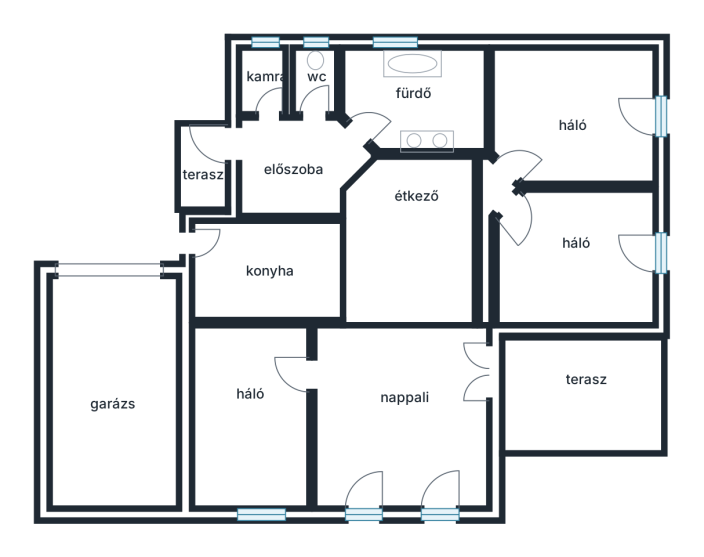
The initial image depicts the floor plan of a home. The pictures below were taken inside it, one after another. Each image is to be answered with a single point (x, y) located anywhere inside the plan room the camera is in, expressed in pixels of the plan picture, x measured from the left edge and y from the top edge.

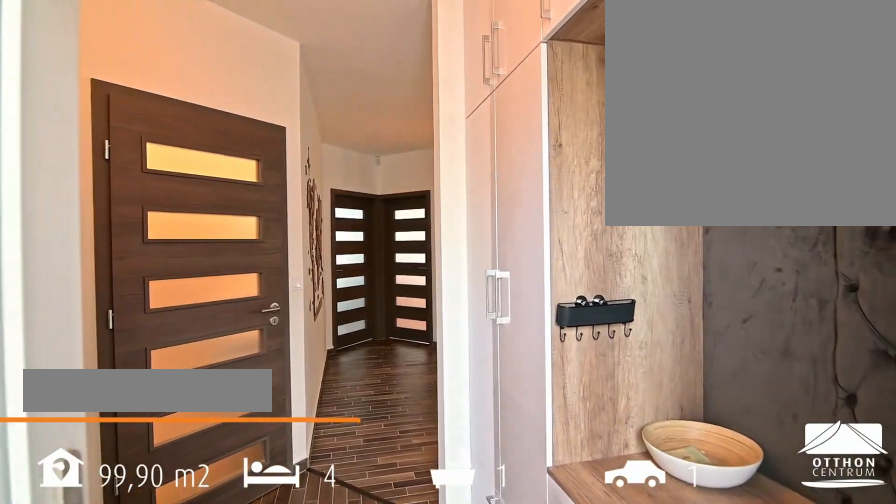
(295, 165)
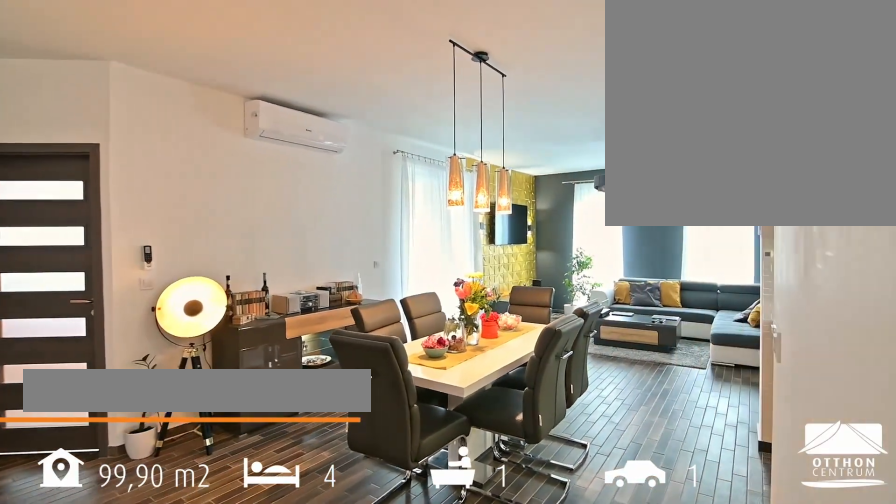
(413, 328)
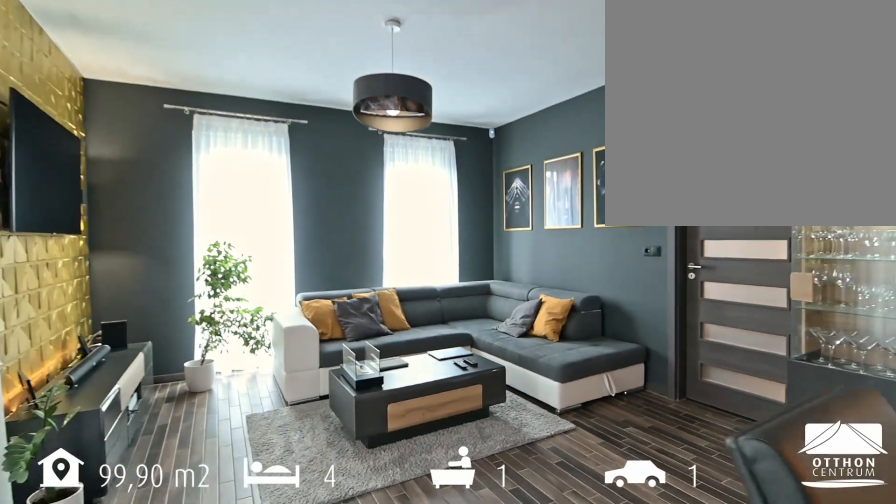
(413, 328)
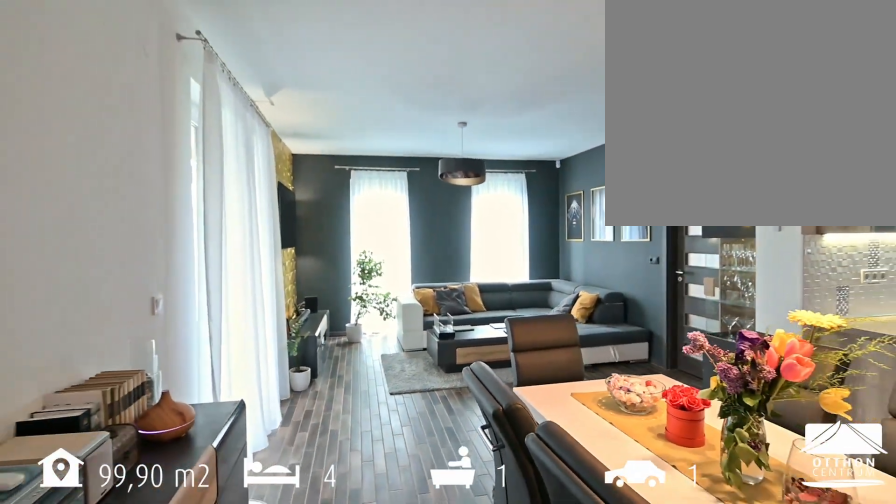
(365, 268)
